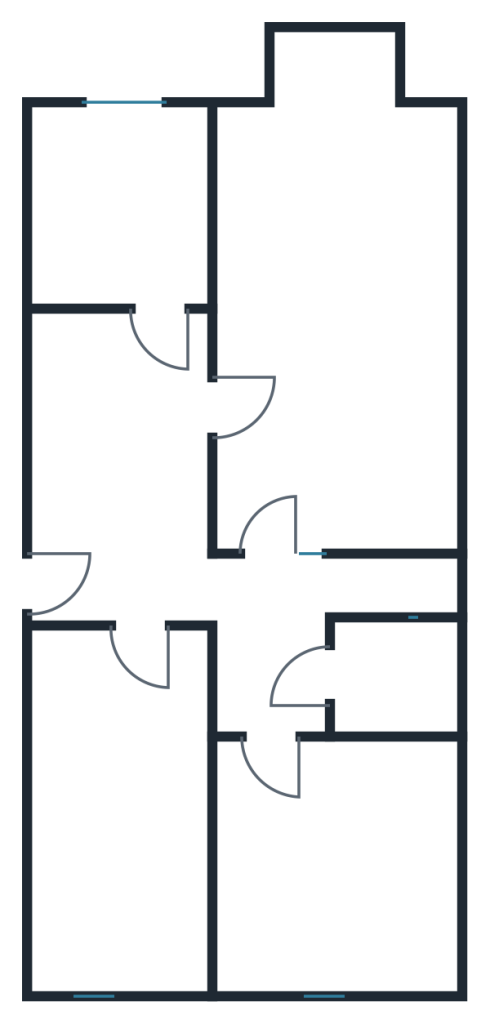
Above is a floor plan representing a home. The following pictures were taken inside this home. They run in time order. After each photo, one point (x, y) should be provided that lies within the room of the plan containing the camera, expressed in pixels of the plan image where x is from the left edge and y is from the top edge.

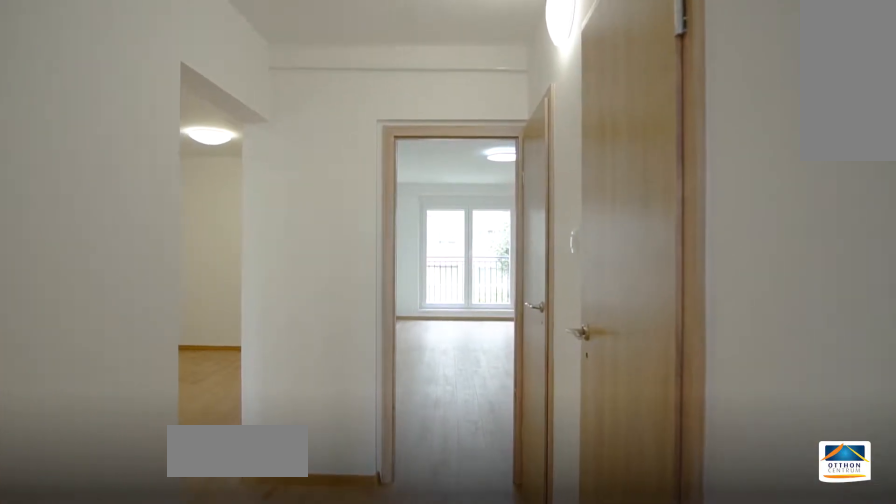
(274, 645)
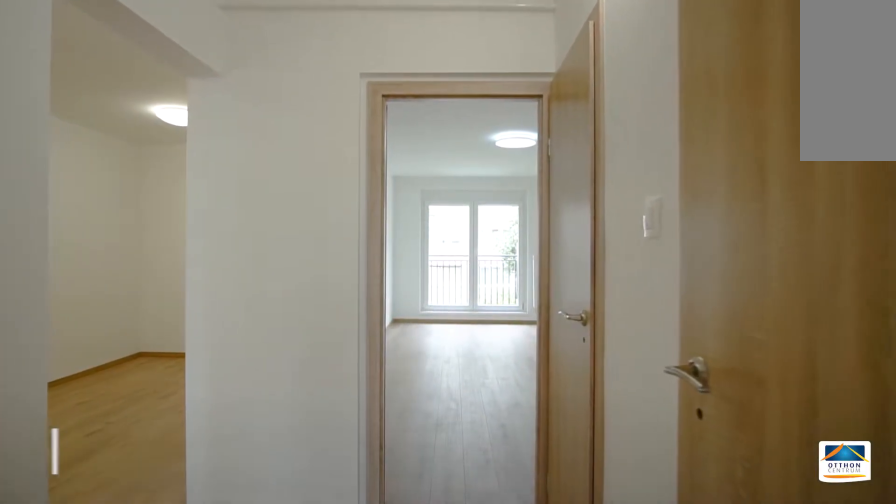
(275, 644)
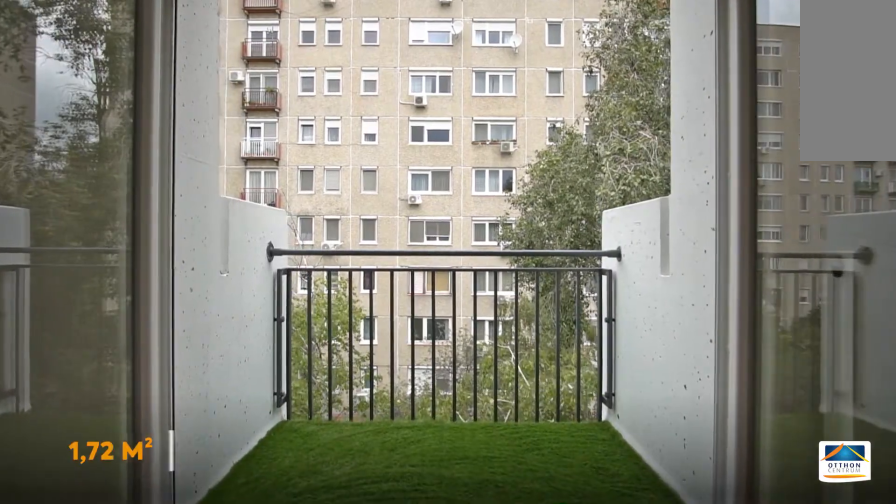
(334, 66)
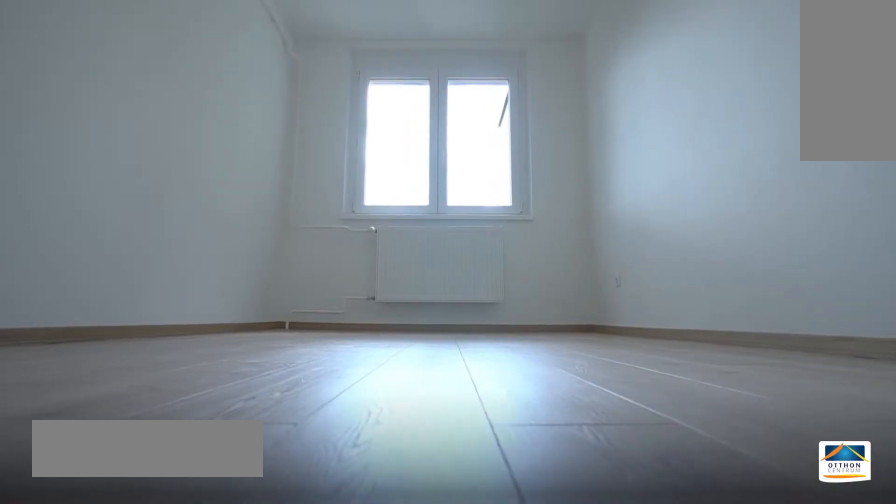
(117, 866)
